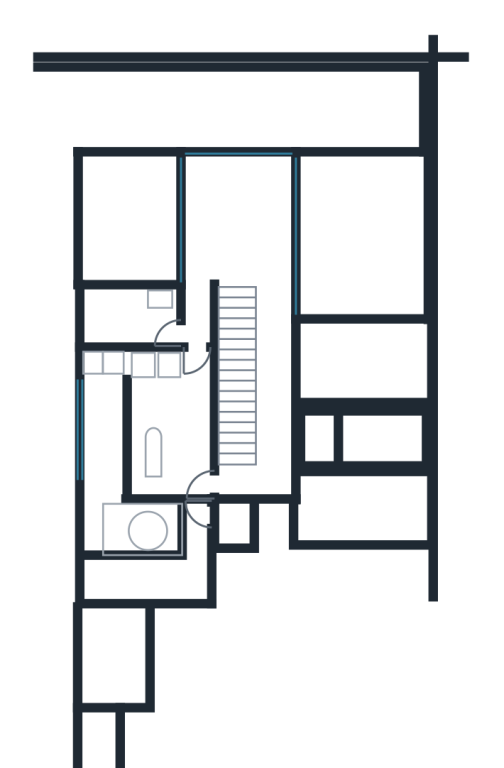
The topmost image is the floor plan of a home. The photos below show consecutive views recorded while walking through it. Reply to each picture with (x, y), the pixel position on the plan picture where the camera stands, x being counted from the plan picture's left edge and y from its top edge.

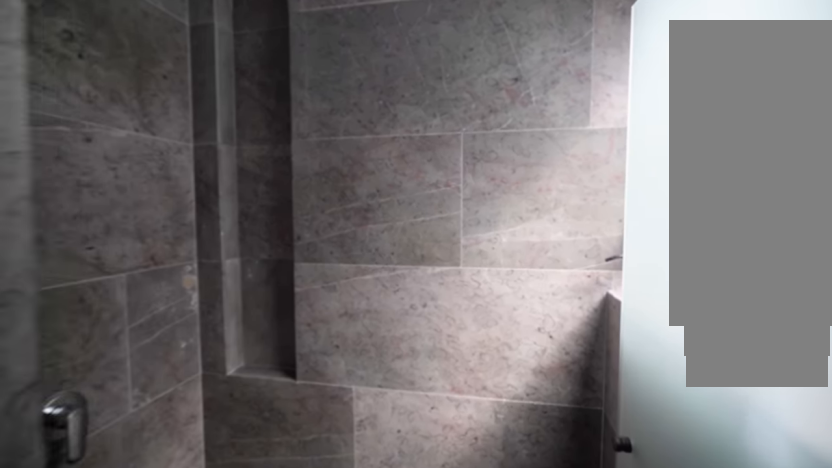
(135, 576)
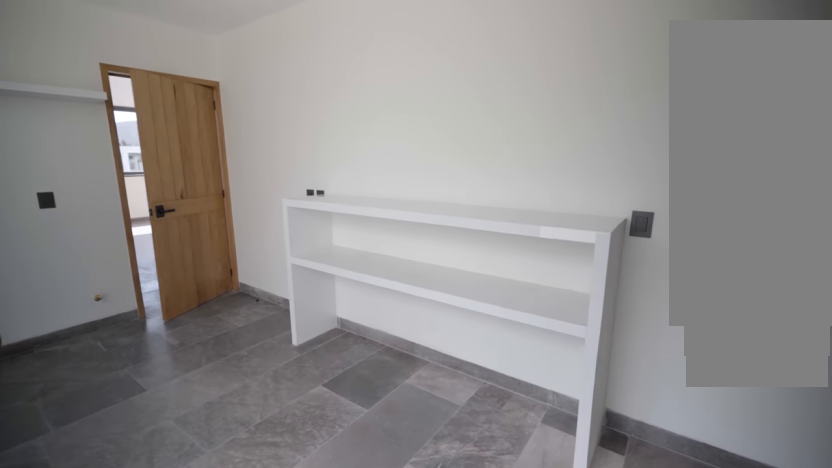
(172, 461)
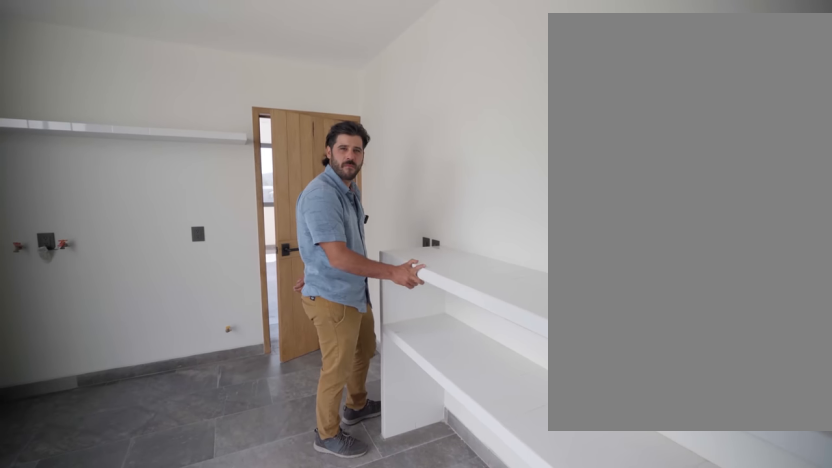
(186, 445)
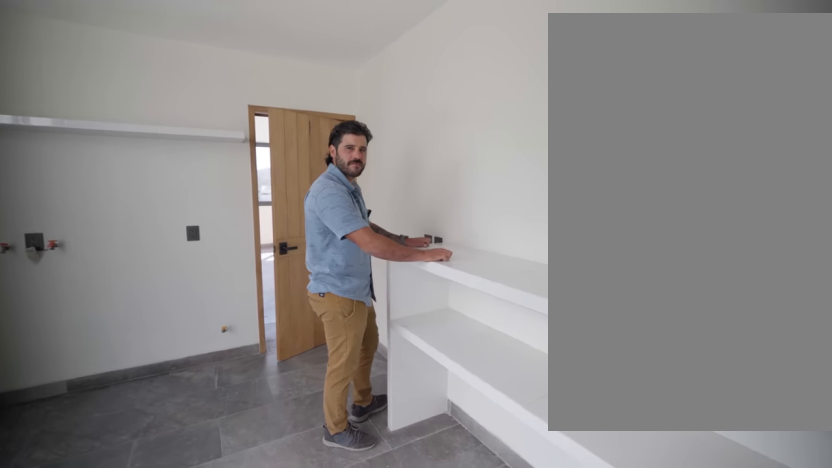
(186, 445)
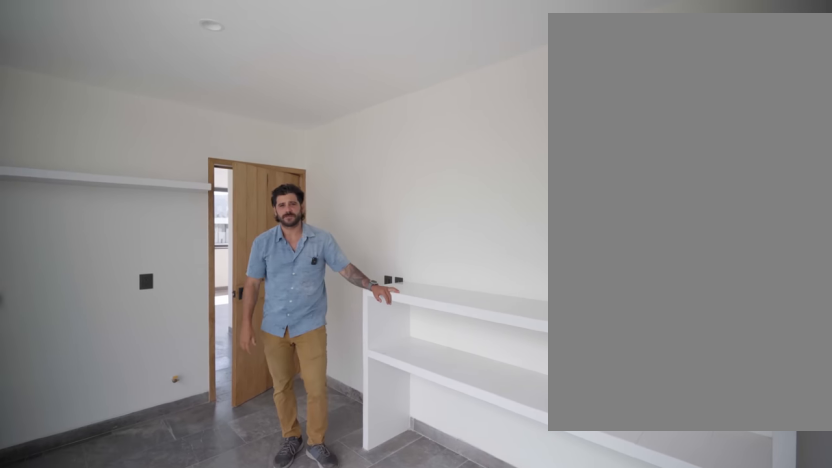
(185, 445)
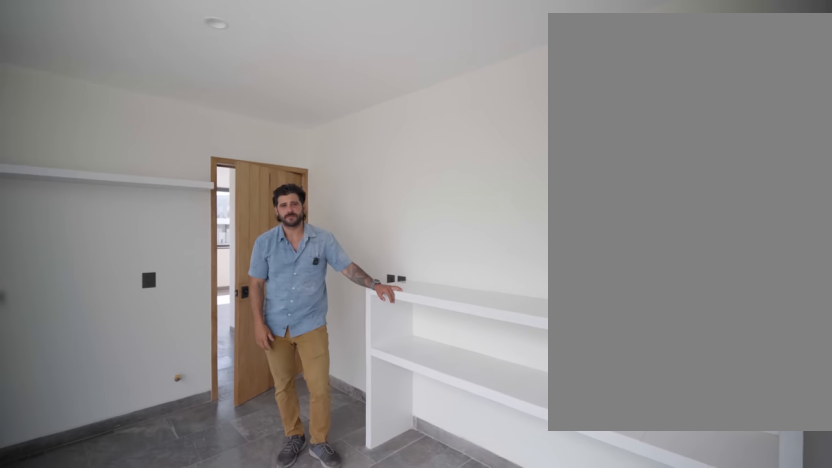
(185, 445)
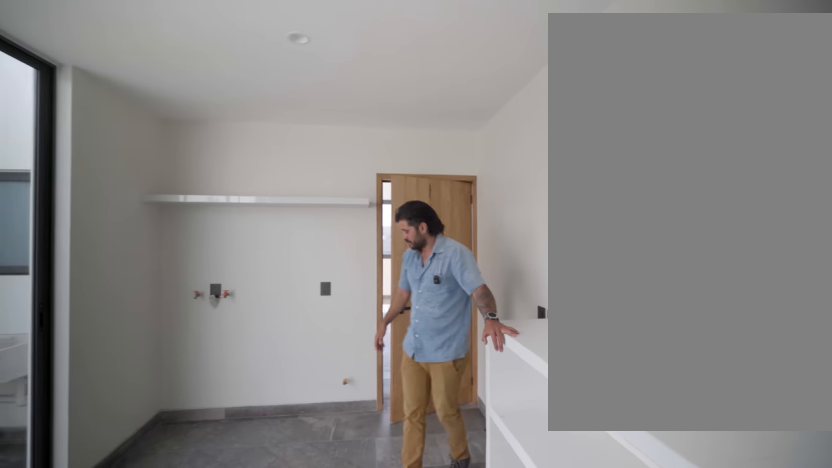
(186, 445)
